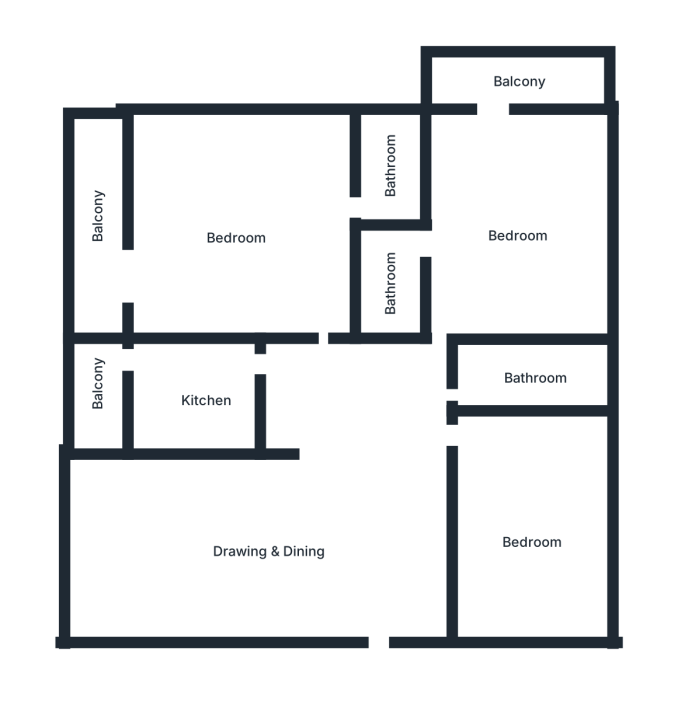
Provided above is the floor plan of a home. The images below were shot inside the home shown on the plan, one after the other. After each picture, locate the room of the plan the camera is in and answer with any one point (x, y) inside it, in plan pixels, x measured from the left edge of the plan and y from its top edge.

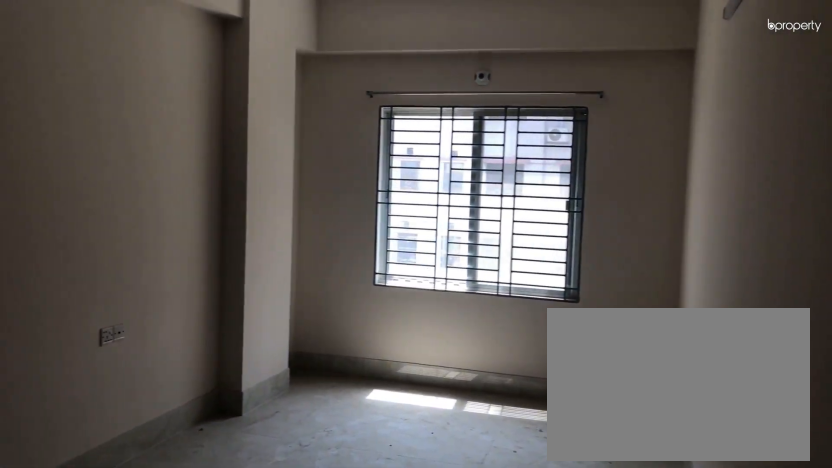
(272, 556)
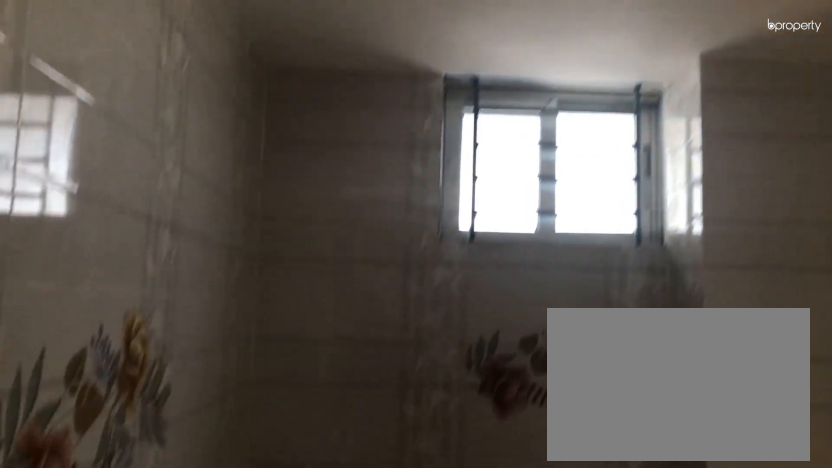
(389, 171)
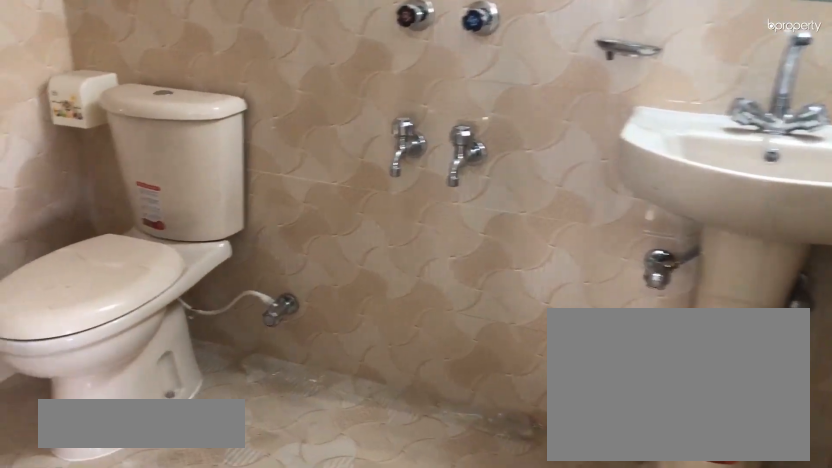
(389, 275)
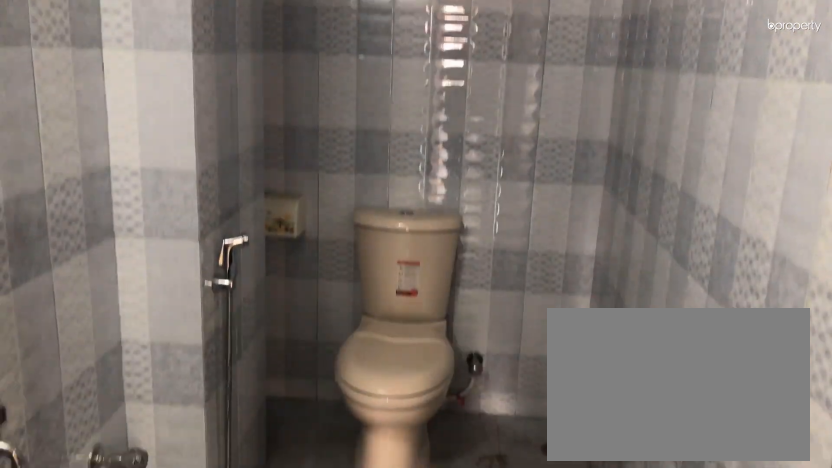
(539, 375)
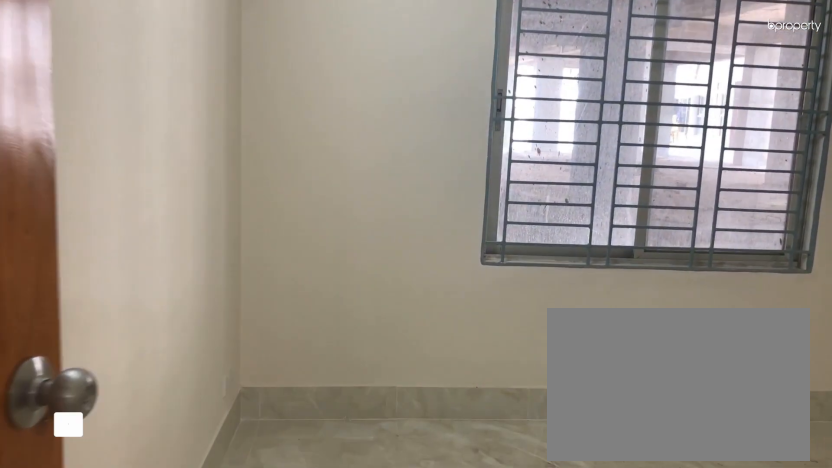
(534, 542)
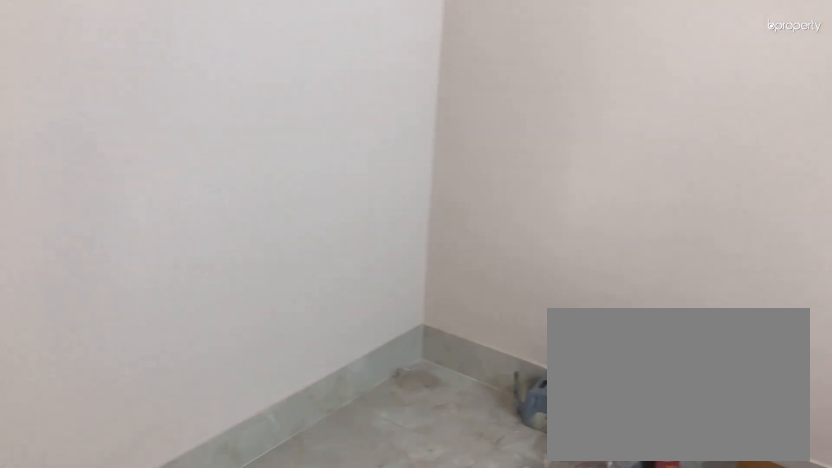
(534, 542)
